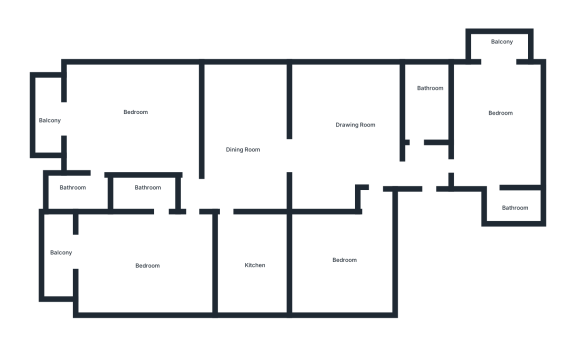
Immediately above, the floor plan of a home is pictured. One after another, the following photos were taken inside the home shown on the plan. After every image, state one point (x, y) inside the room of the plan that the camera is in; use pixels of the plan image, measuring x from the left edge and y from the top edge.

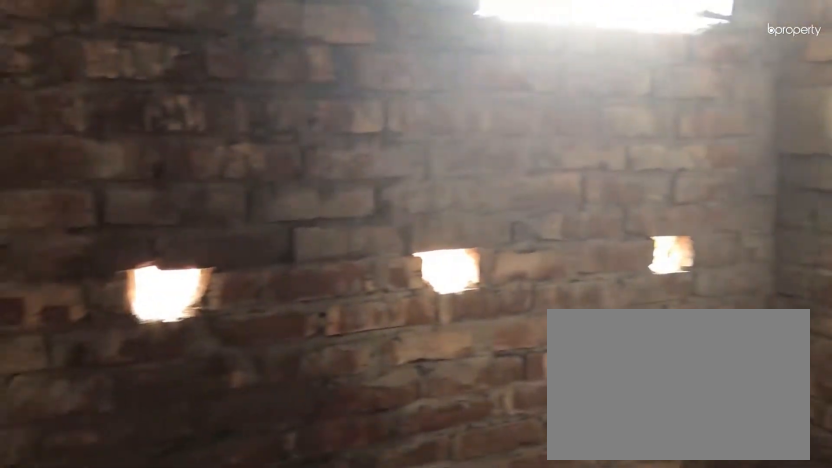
(507, 205)
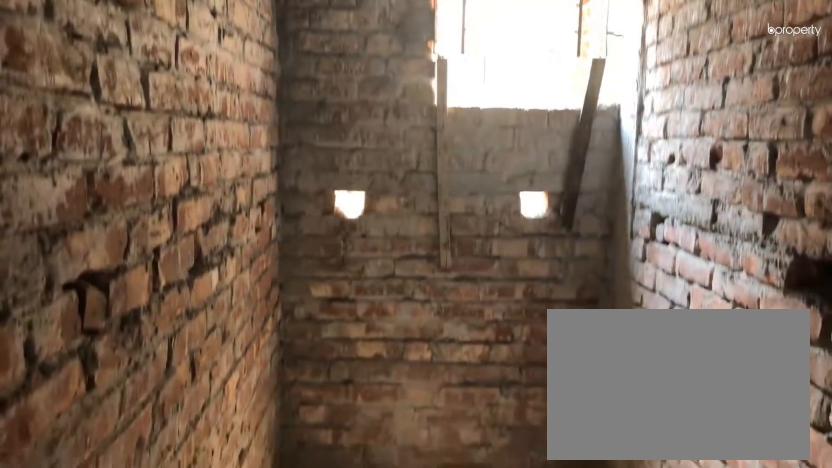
(422, 105)
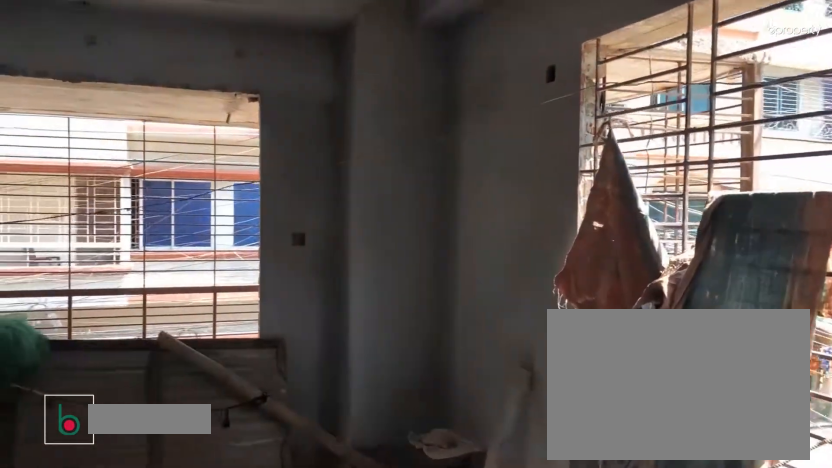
(128, 124)
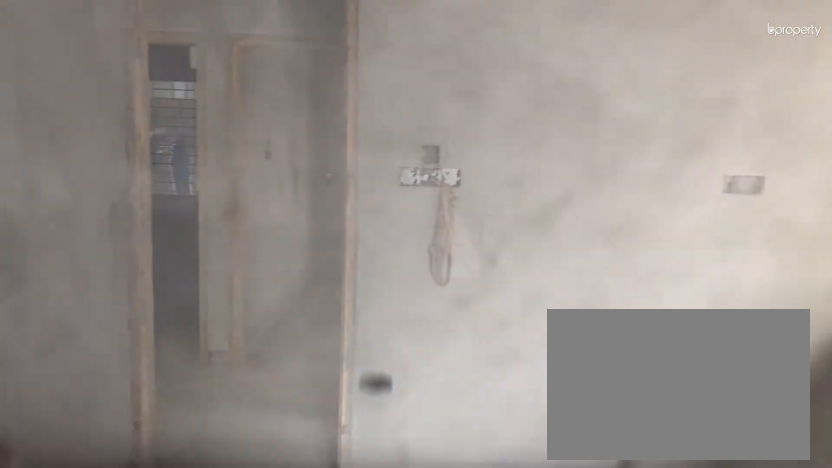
(128, 124)
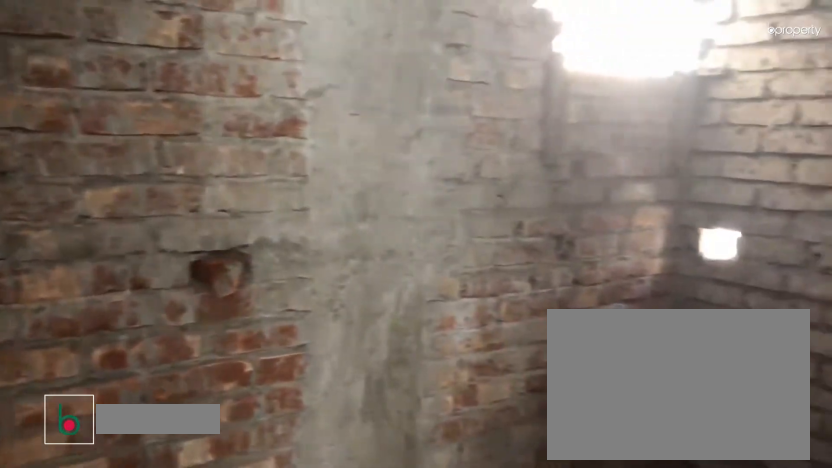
(88, 196)
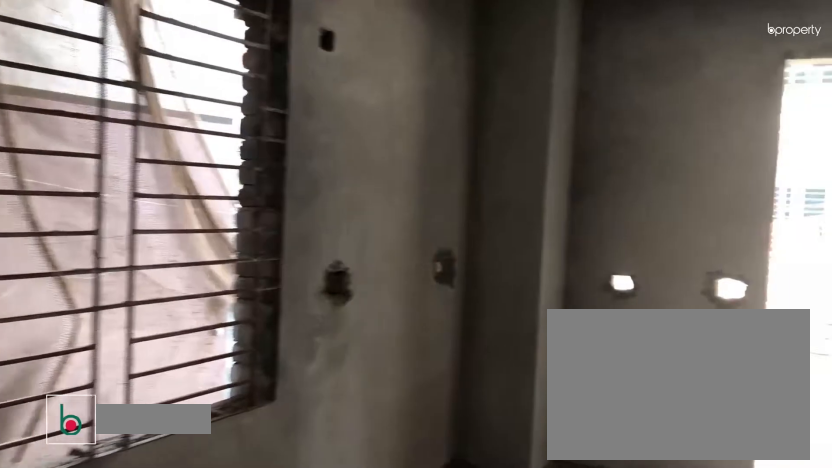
(132, 268)
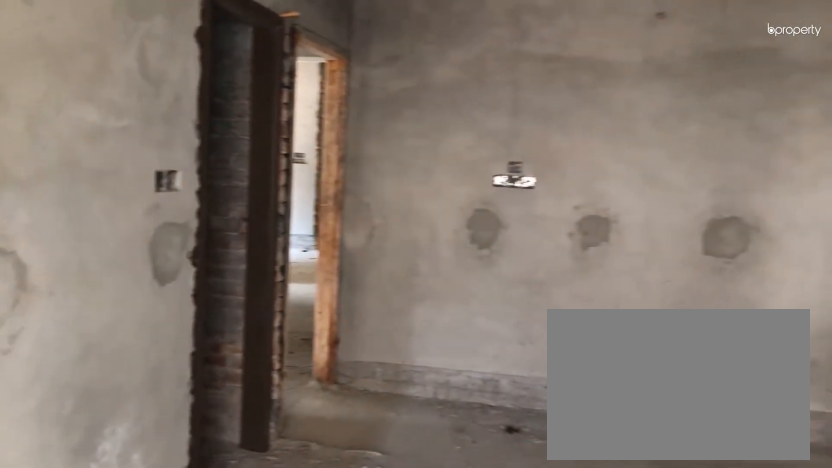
(132, 268)
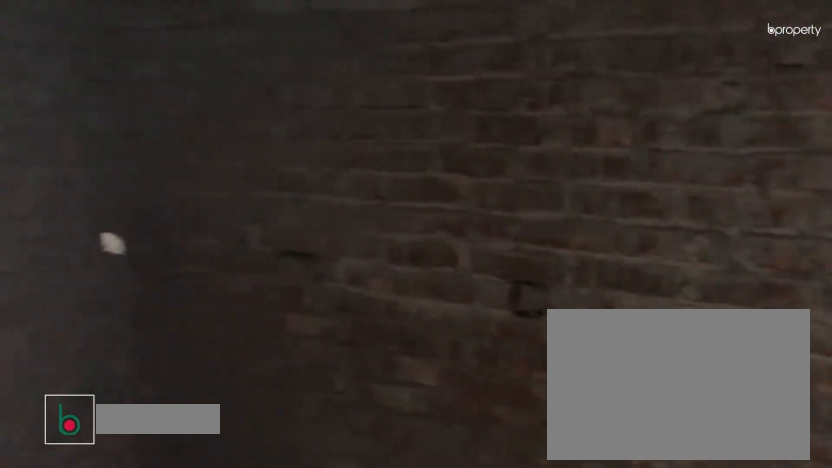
(148, 194)
